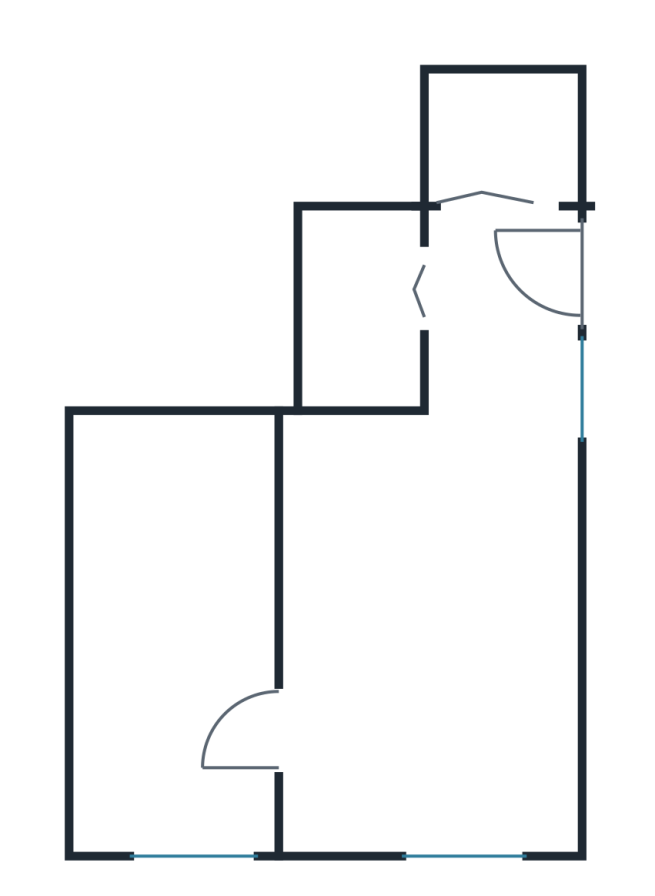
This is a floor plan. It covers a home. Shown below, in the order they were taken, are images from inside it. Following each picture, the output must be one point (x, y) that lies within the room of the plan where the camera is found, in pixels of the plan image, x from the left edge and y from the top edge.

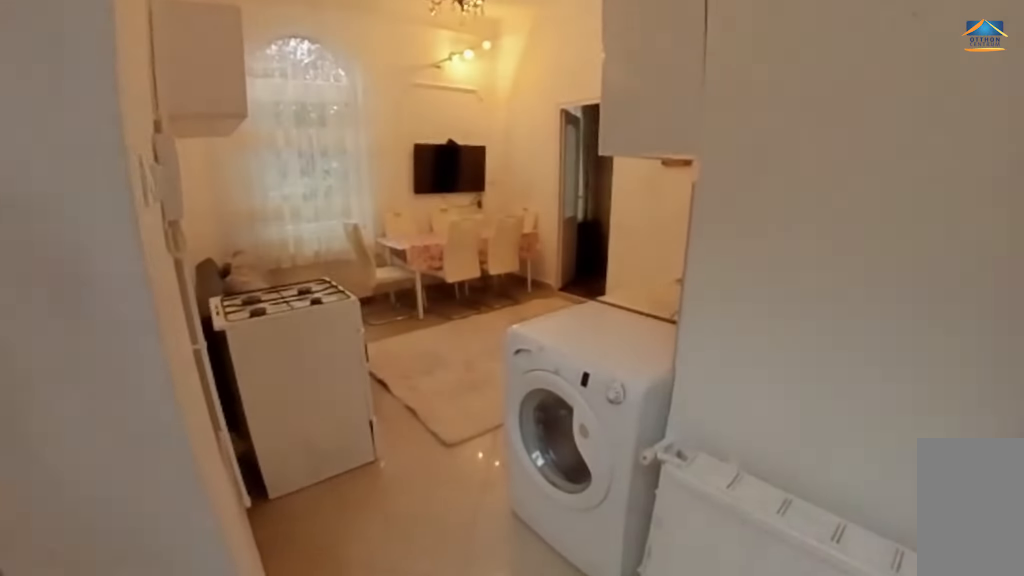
(433, 591)
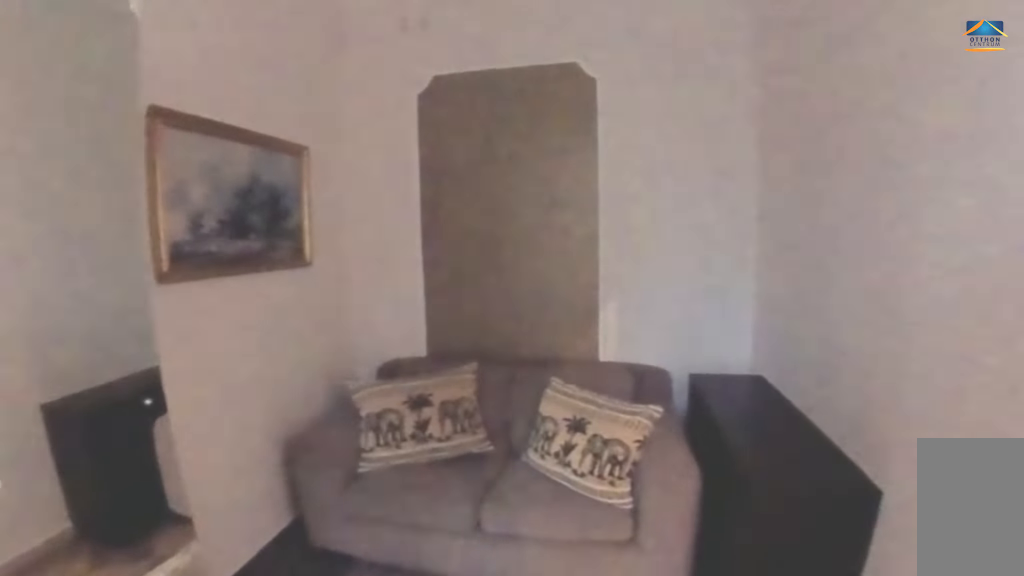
(177, 632)
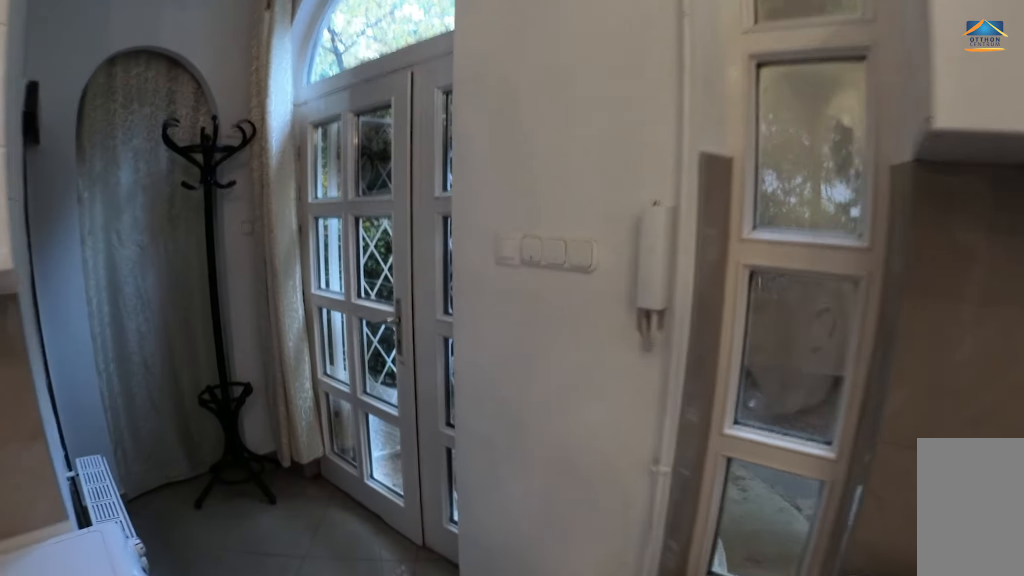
(506, 353)
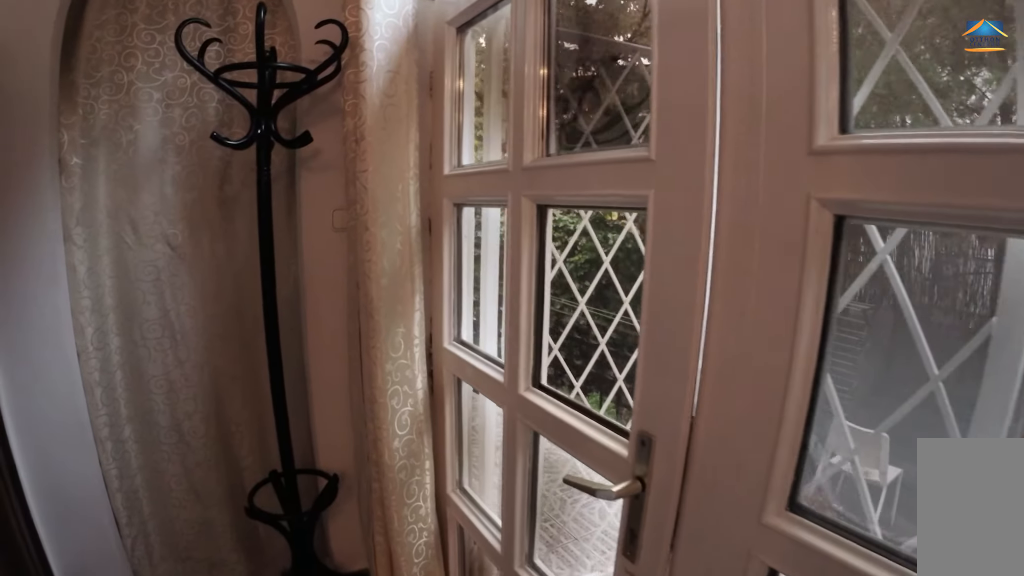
(506, 353)
